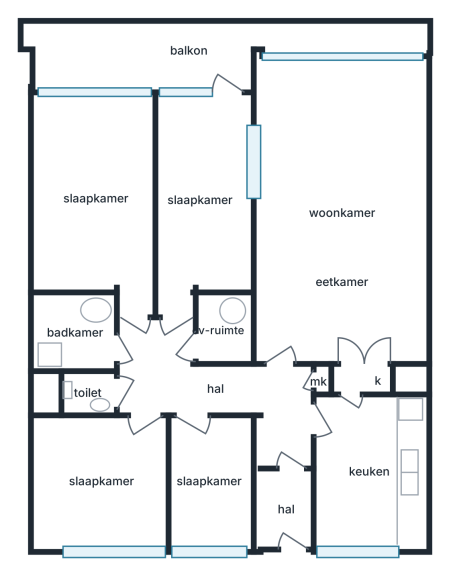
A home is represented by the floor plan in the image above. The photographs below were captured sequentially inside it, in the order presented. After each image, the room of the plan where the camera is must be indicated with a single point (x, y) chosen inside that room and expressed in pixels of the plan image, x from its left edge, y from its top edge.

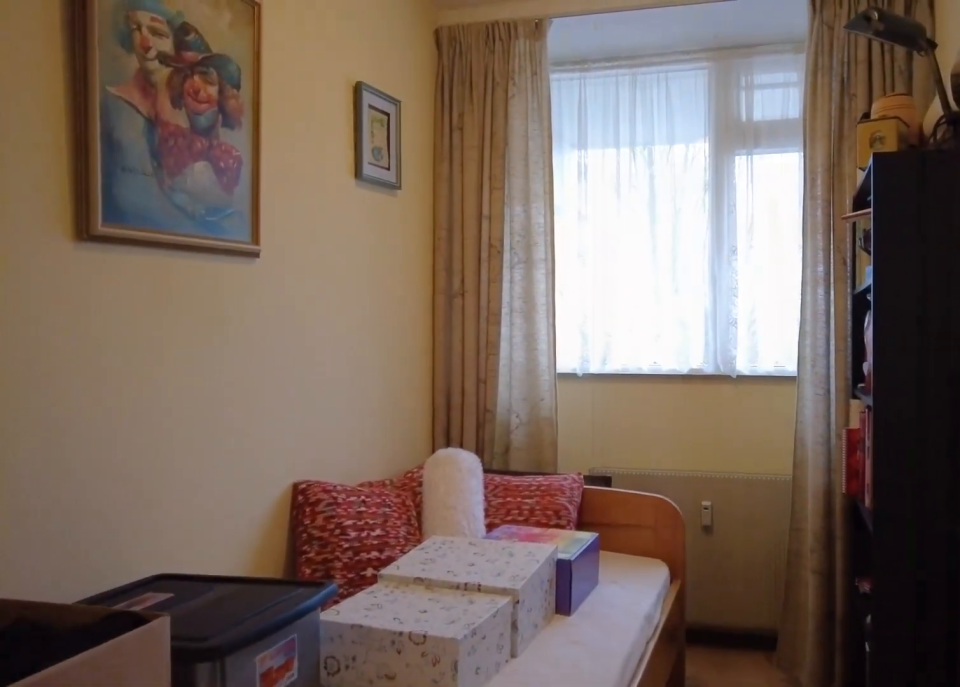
(209, 481)
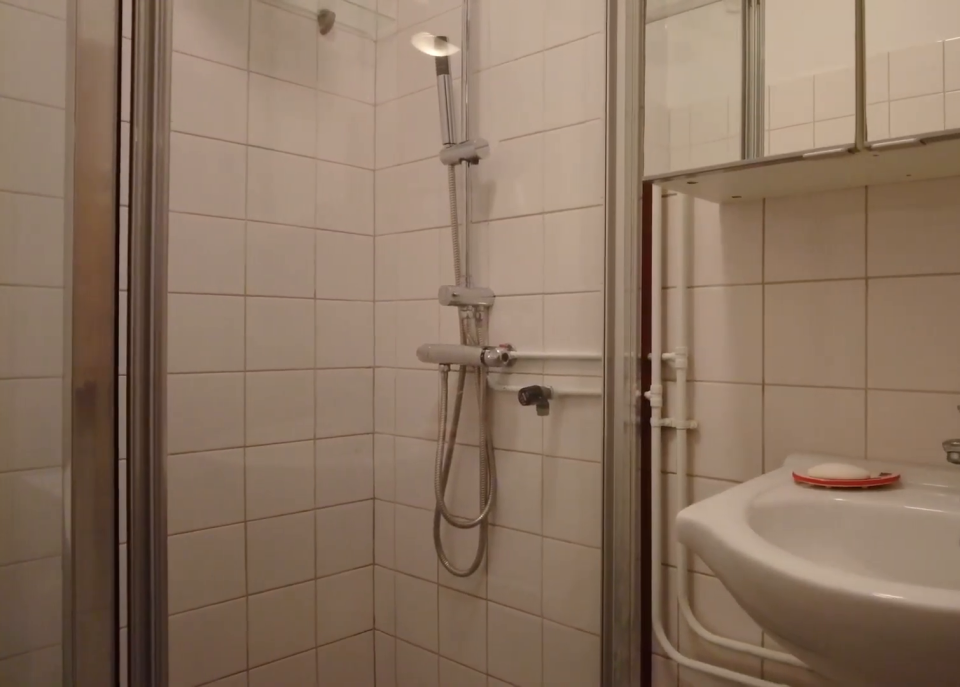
(75, 332)
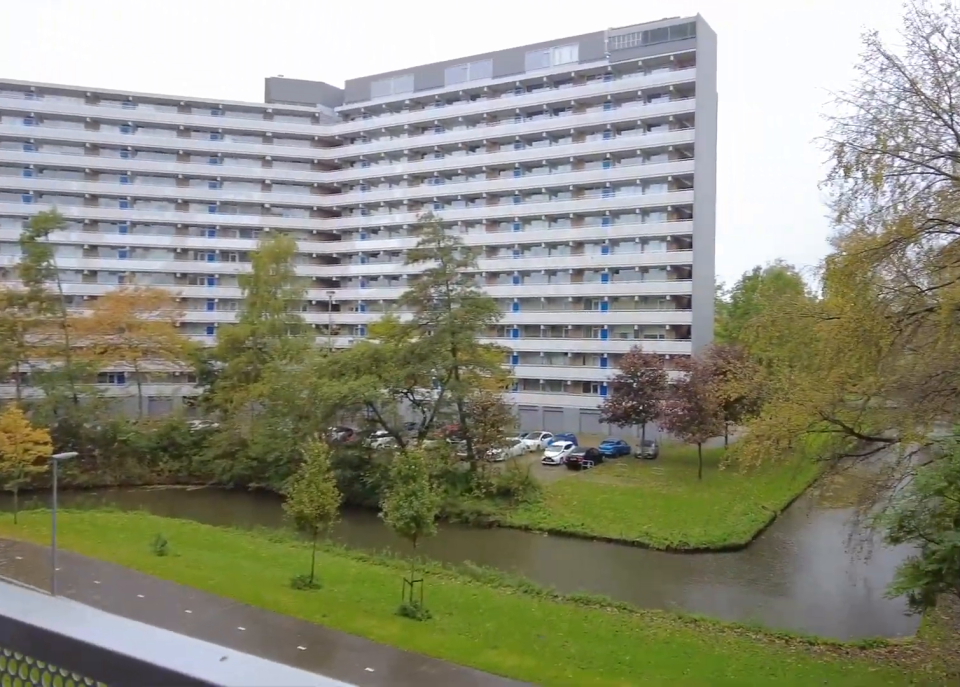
(189, 51)
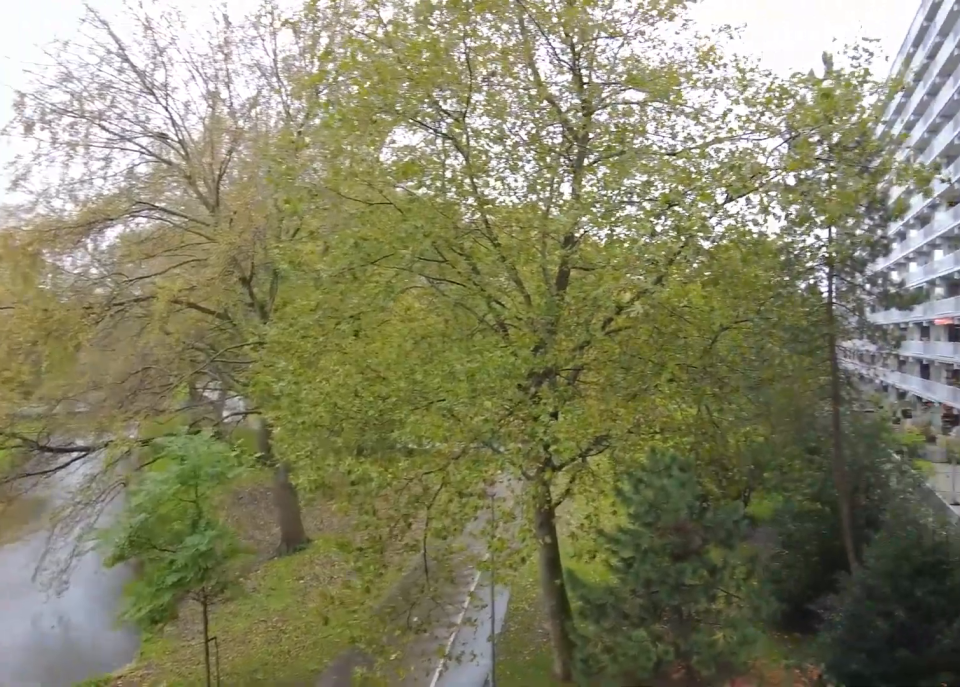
(189, 51)
